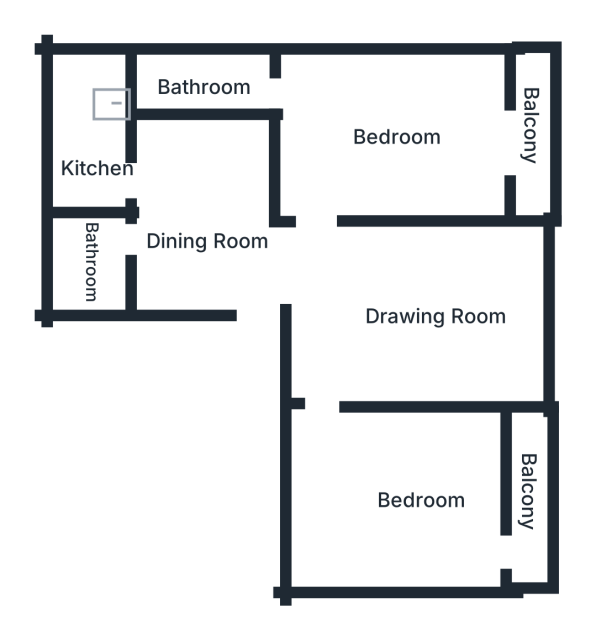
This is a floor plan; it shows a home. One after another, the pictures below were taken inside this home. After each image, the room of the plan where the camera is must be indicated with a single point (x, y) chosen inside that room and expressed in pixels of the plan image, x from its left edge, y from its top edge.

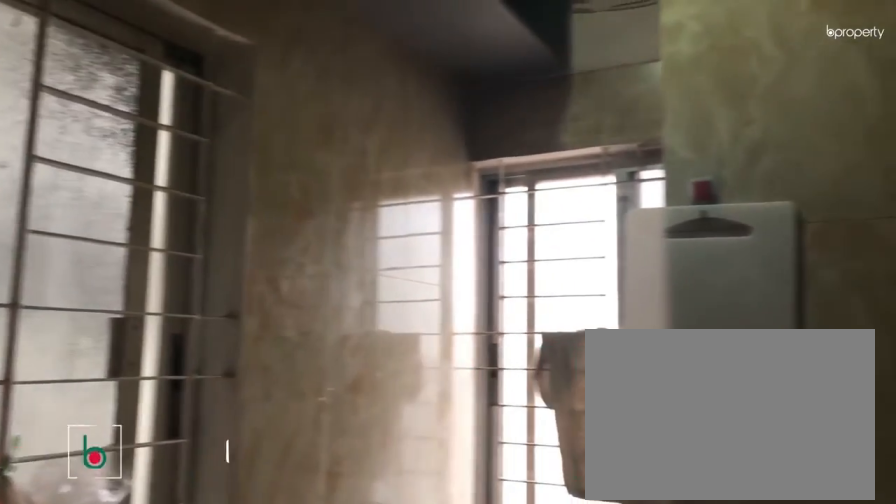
(96, 170)
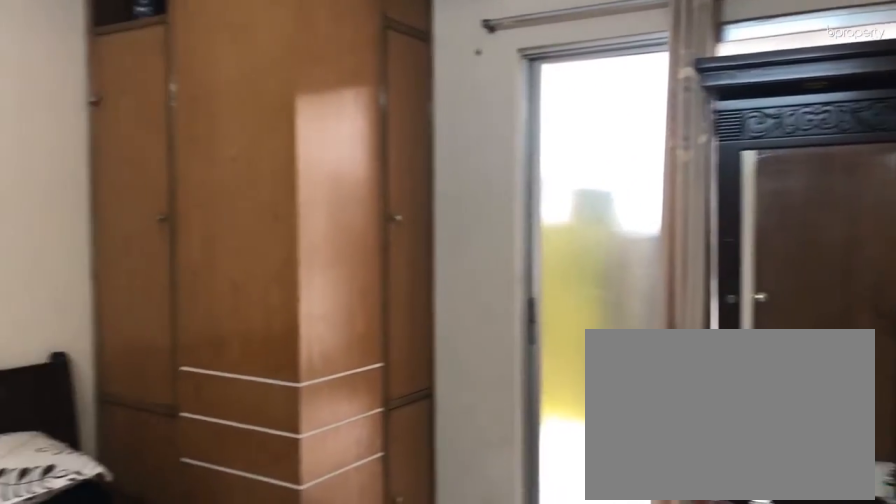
(402, 142)
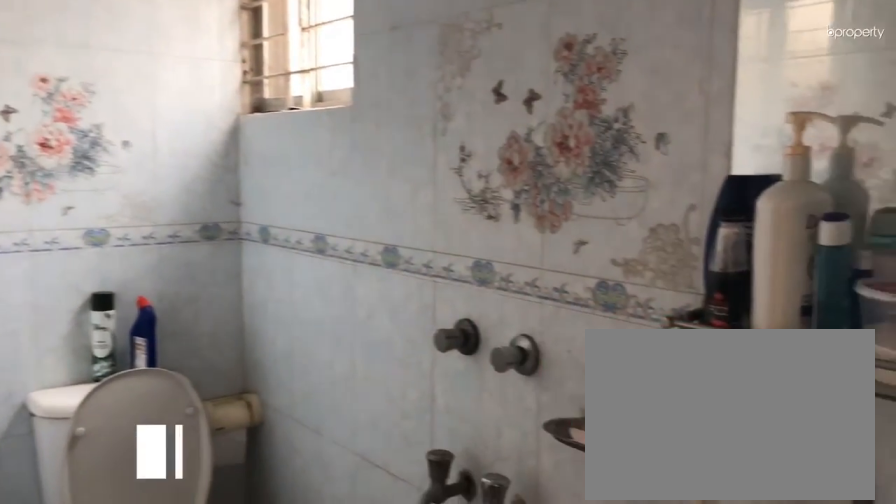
(197, 86)
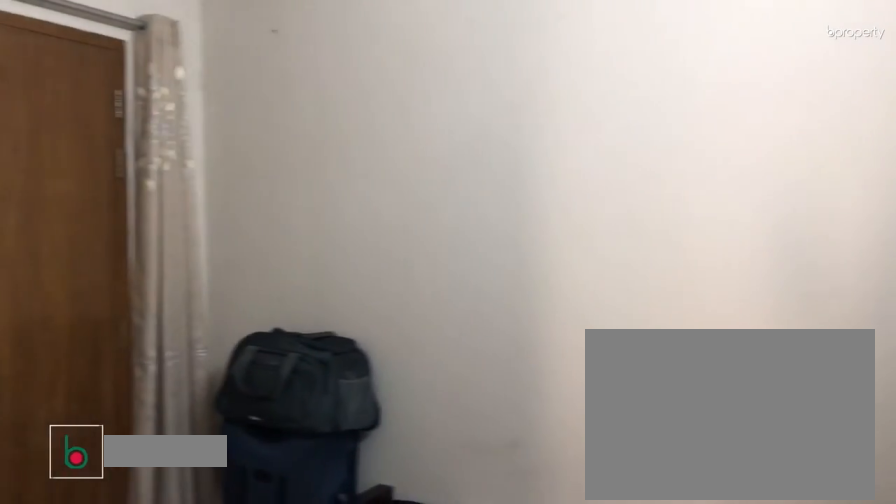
(423, 502)
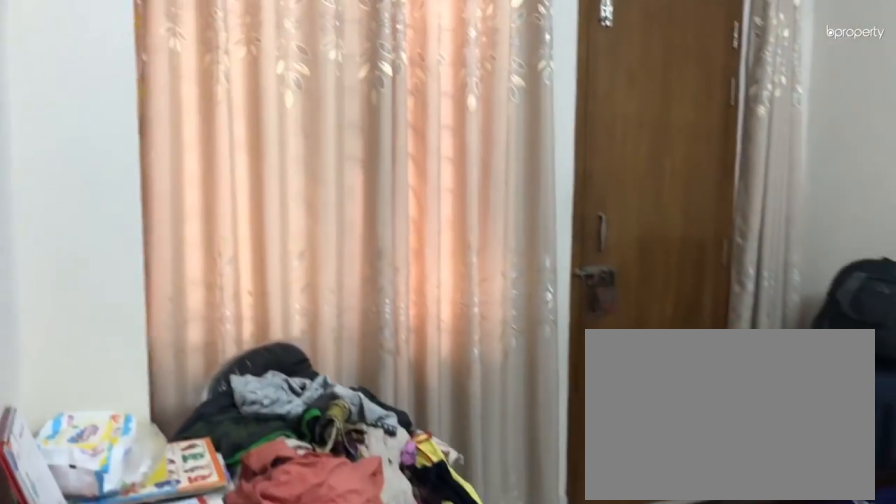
(424, 502)
